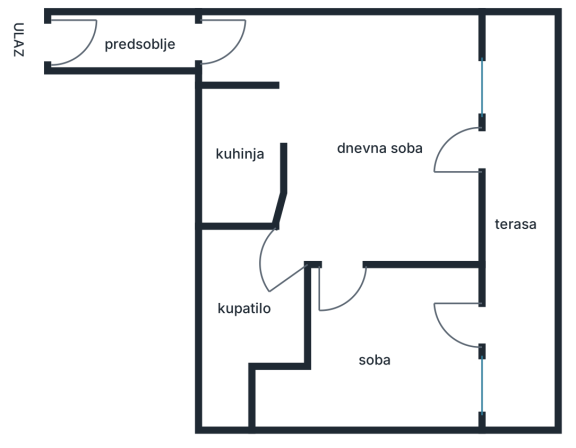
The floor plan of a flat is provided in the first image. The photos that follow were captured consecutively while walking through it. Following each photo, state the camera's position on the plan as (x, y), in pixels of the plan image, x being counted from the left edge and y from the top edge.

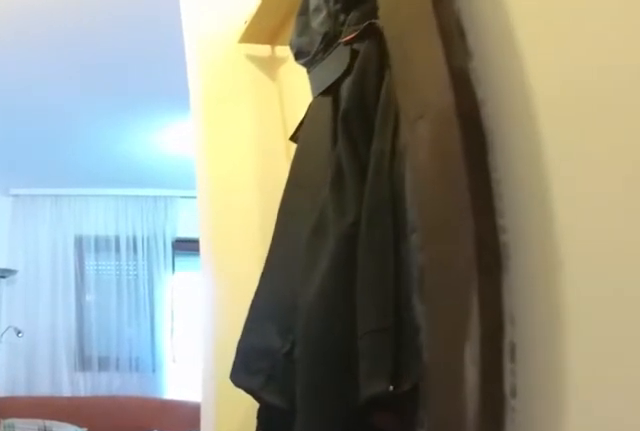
(138, 41)
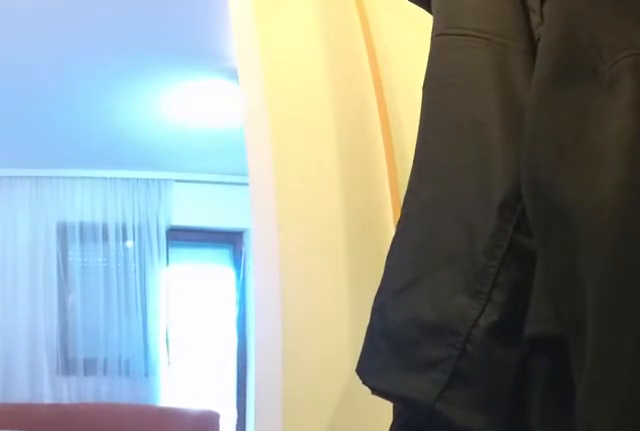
(189, 41)
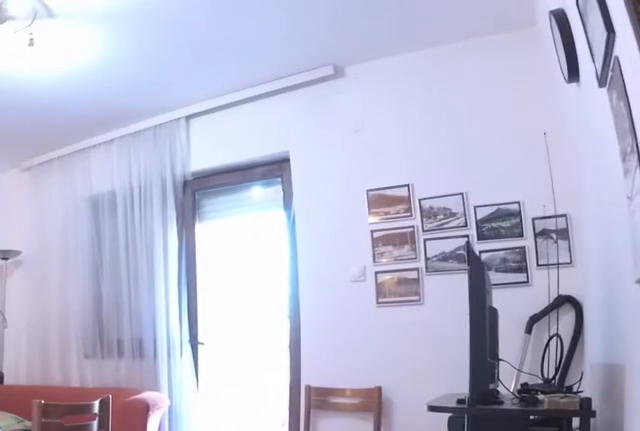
(299, 233)
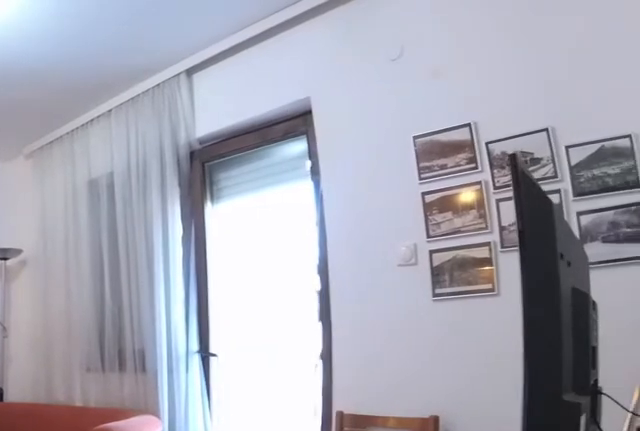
(336, 263)
